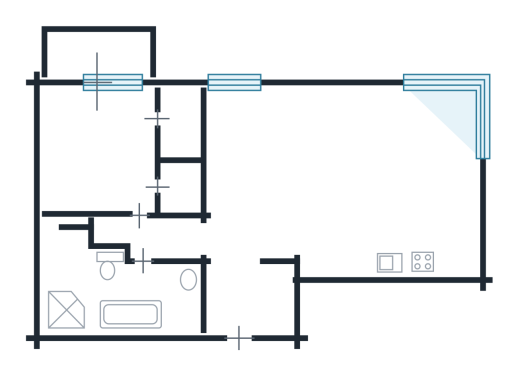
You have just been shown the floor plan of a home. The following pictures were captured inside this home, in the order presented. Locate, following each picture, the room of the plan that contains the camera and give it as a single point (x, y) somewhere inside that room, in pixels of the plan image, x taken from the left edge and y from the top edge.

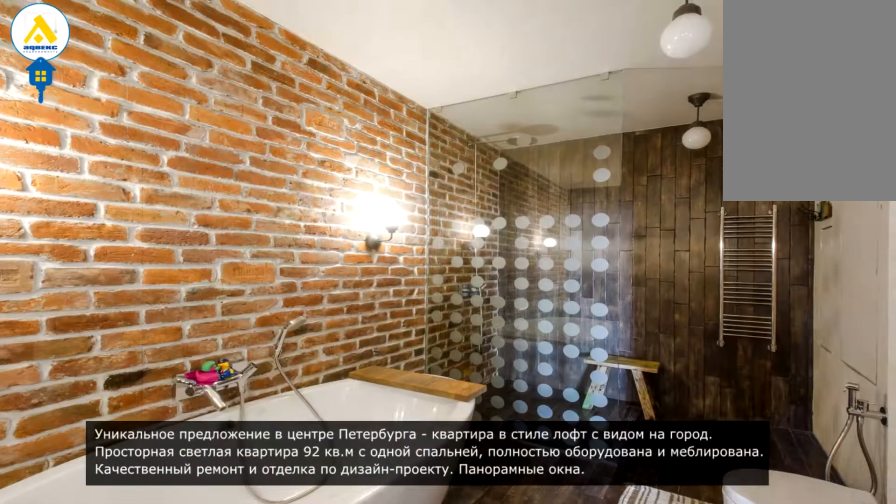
(87, 288)
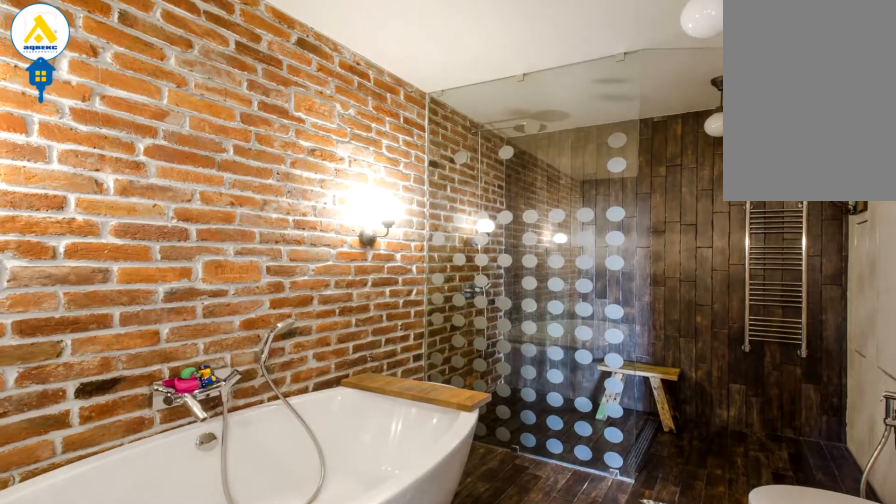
(87, 288)
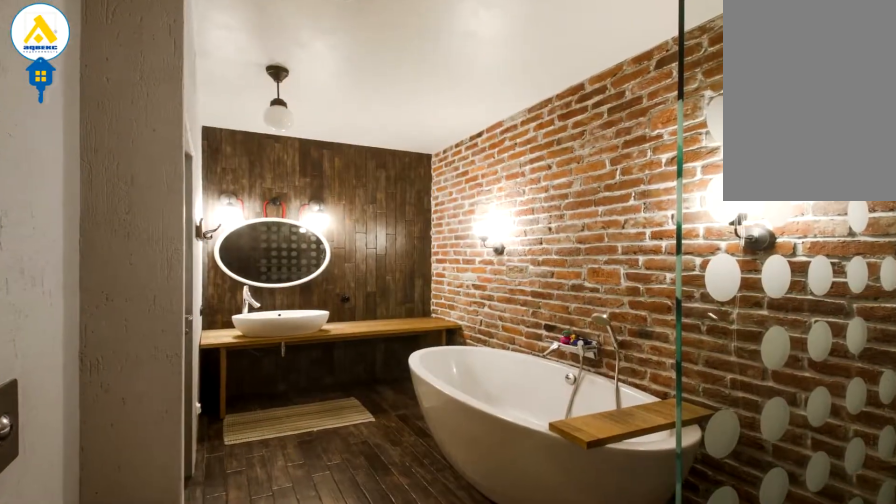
(87, 288)
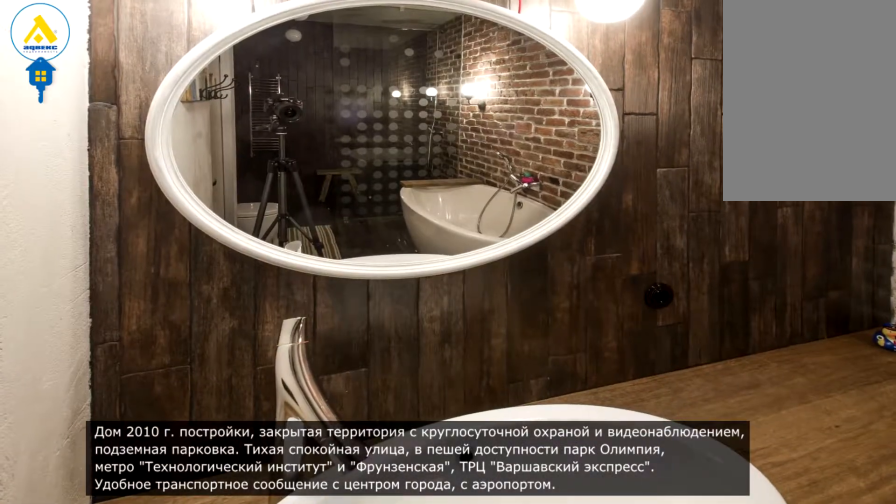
(87, 288)
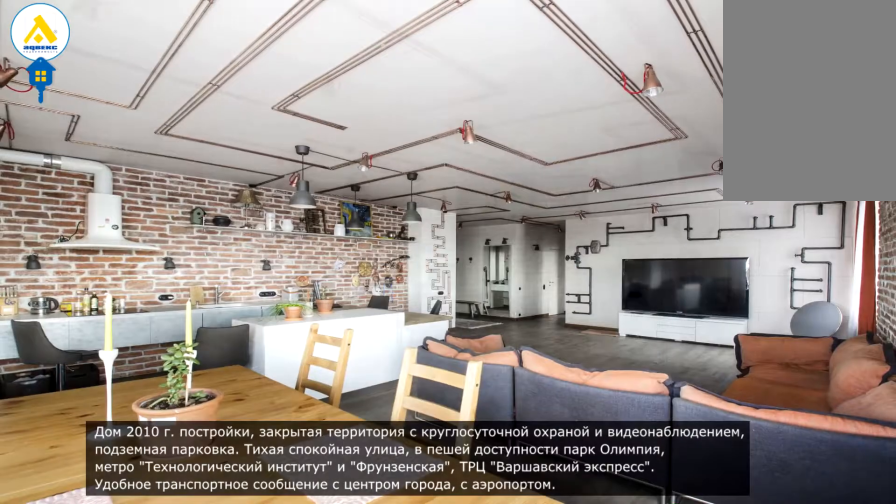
(290, 193)
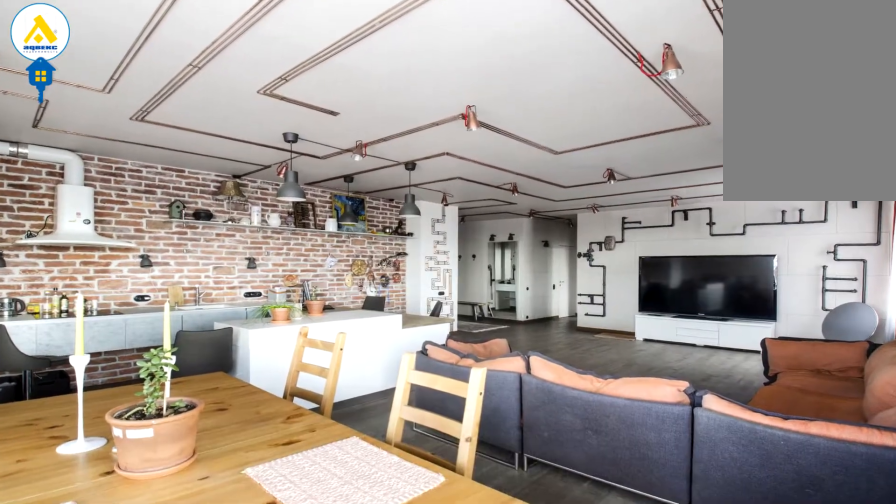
(290, 193)
